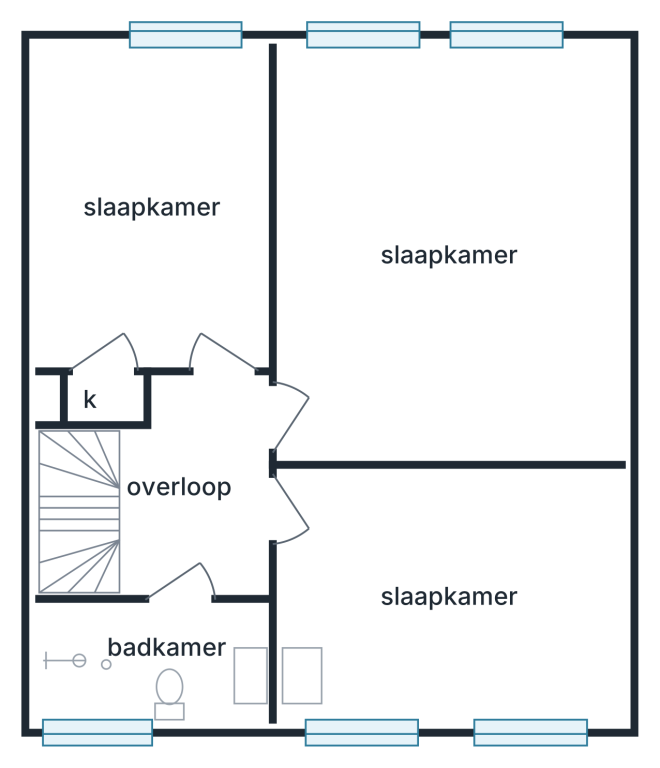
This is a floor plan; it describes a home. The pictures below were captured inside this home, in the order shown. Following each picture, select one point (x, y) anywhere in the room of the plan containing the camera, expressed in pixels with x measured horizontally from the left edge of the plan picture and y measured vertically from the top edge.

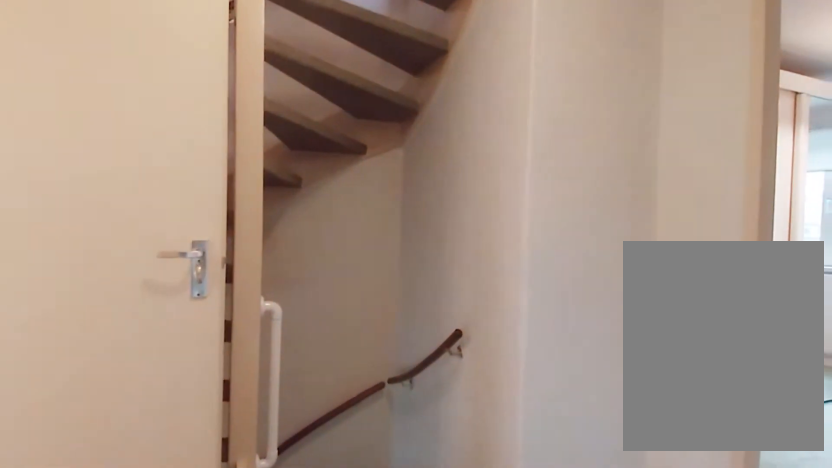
(197, 489)
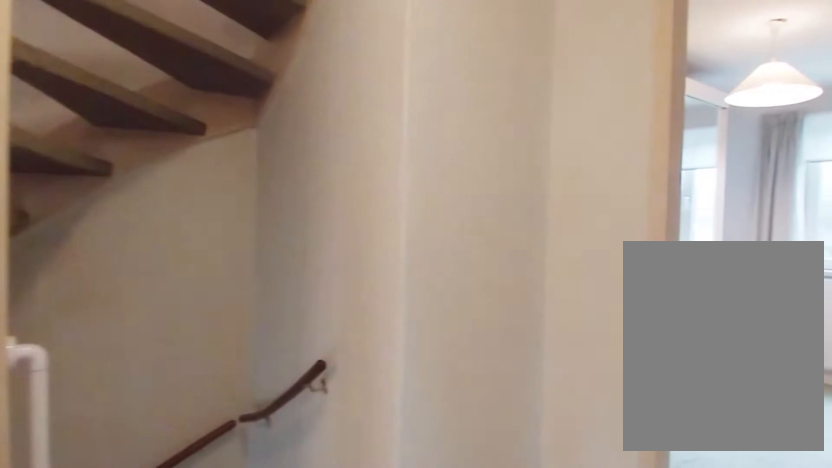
(197, 489)
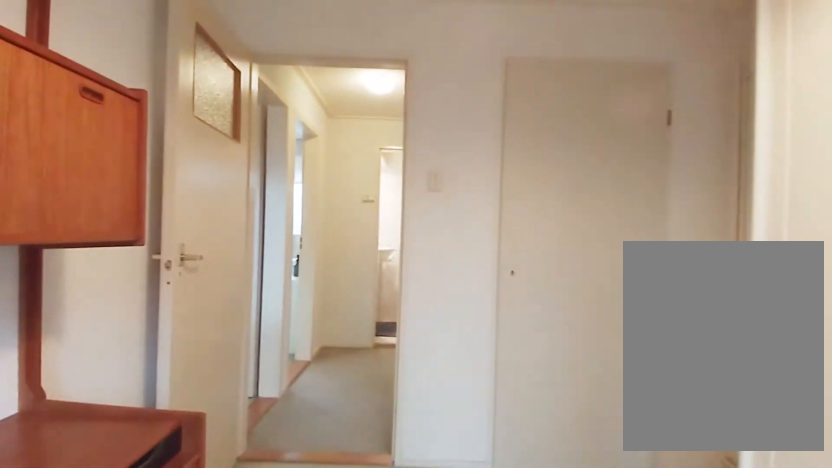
(155, 201)
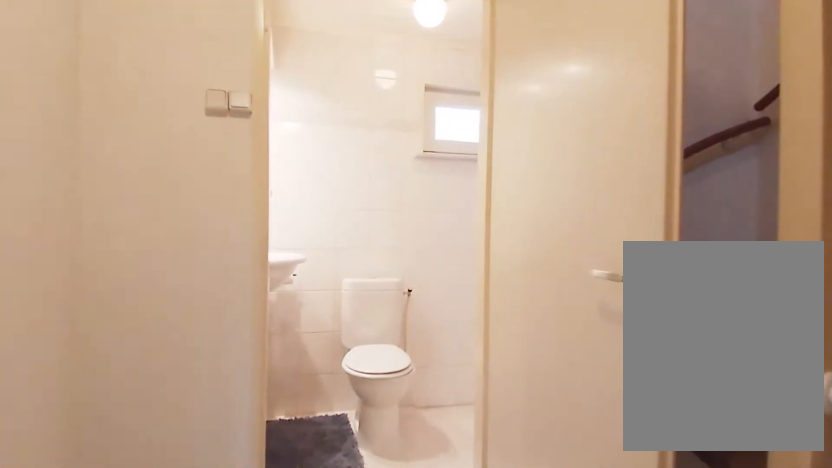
(197, 489)
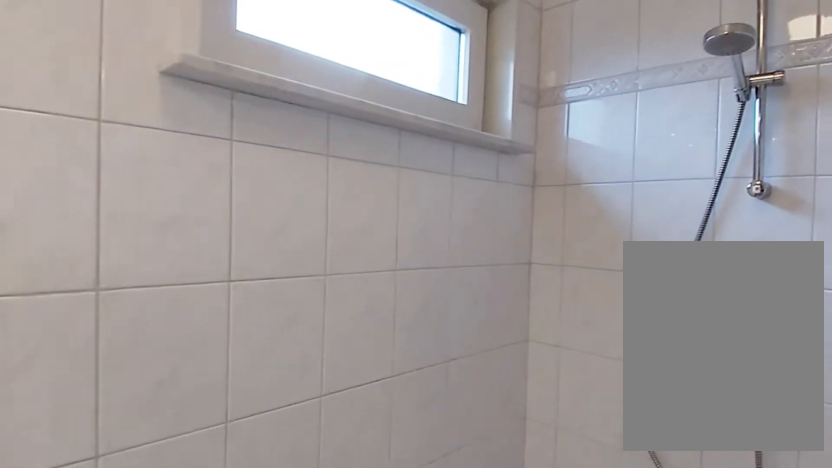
(152, 662)
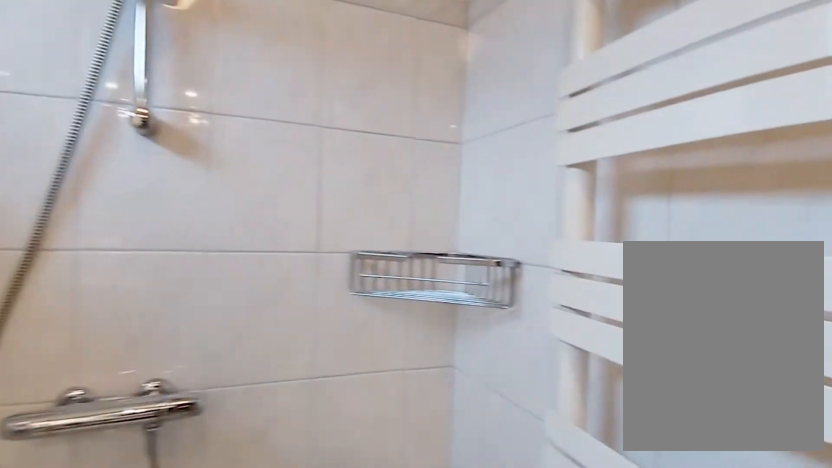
(152, 662)
